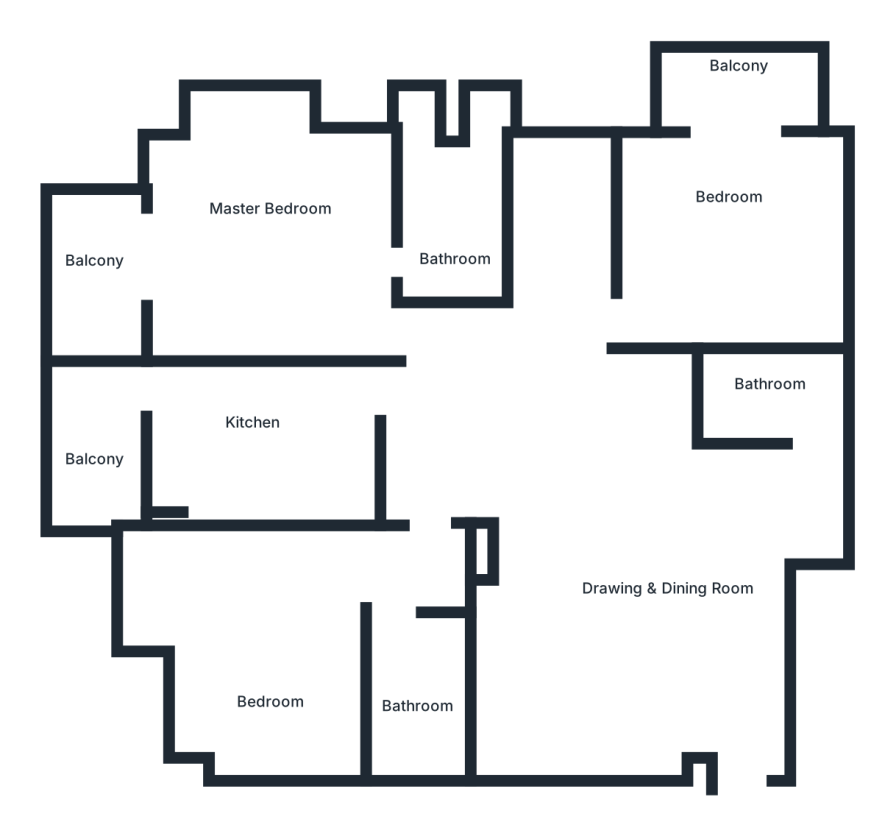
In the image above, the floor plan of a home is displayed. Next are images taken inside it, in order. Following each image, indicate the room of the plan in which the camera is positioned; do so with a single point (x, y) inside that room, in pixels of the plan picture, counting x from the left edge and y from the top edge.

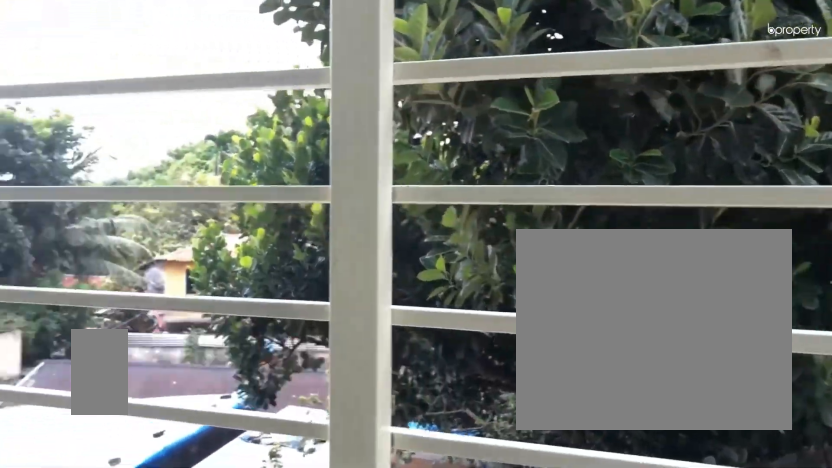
(103, 278)
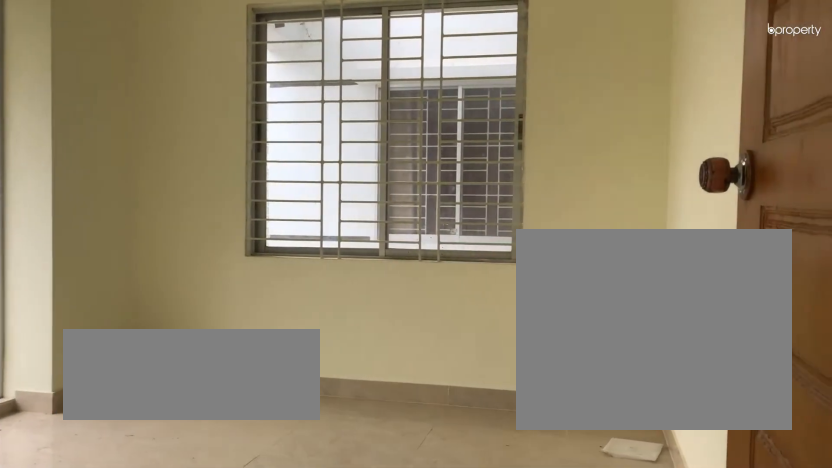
(725, 226)
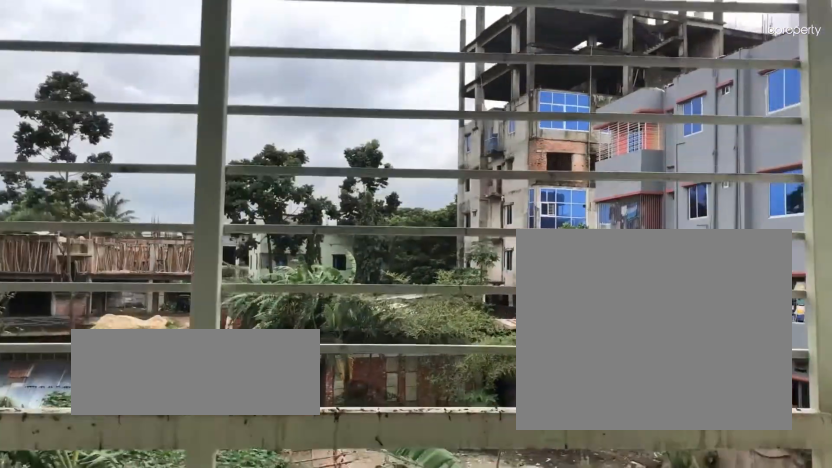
(738, 94)
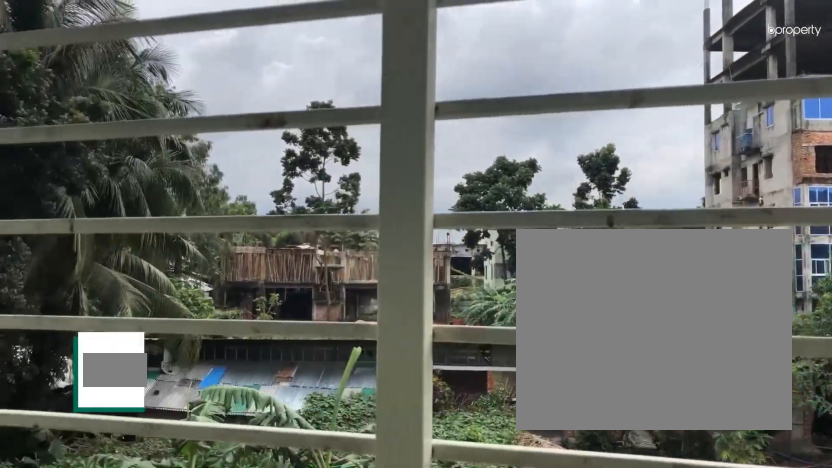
(738, 94)
